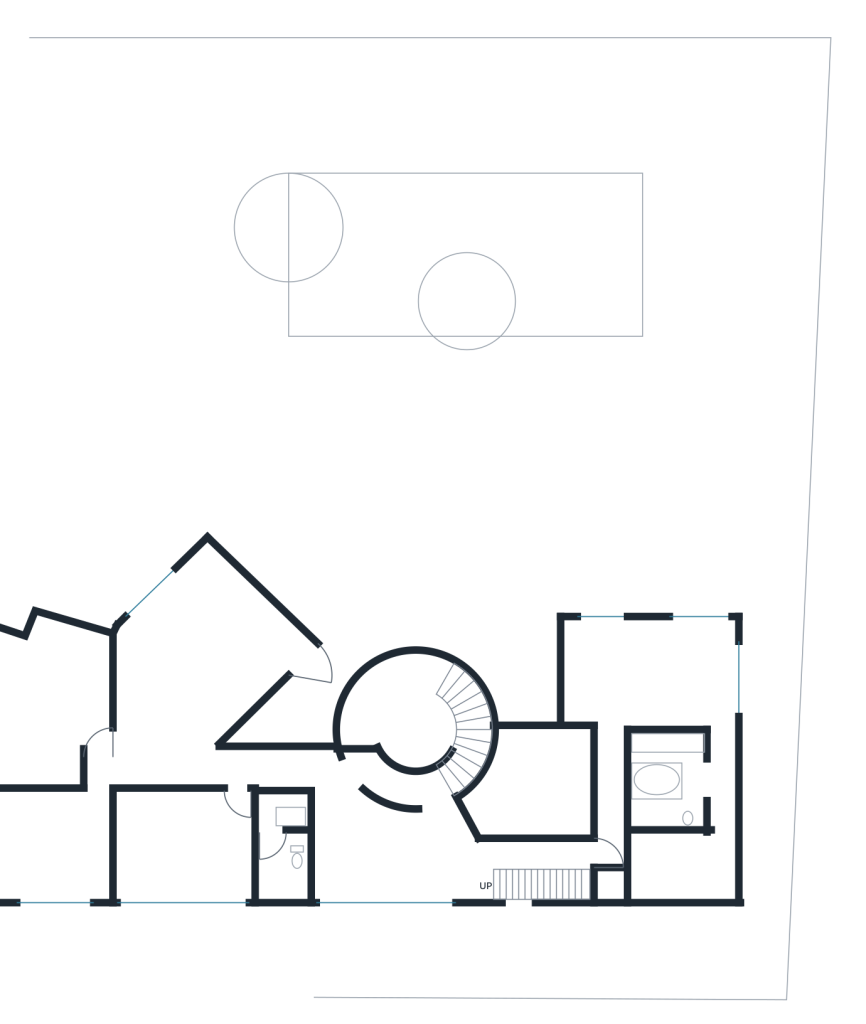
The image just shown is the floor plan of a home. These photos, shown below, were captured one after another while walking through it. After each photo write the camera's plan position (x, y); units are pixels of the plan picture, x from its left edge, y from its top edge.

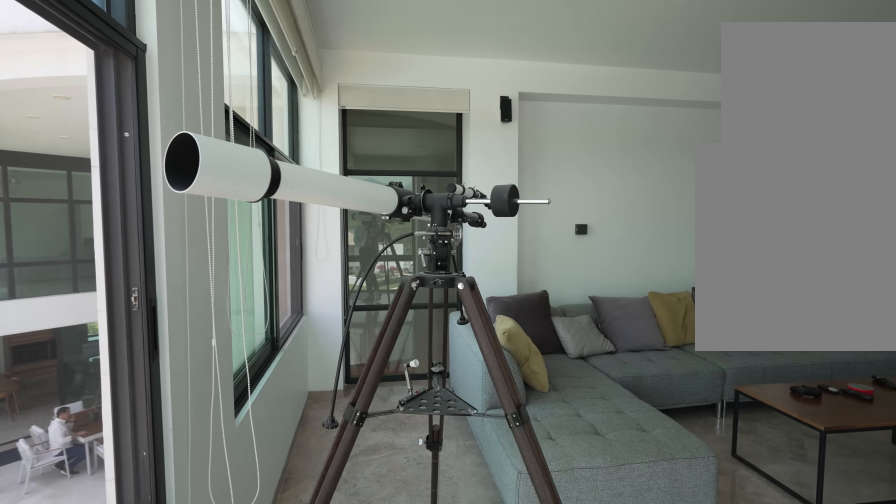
(202, 593)
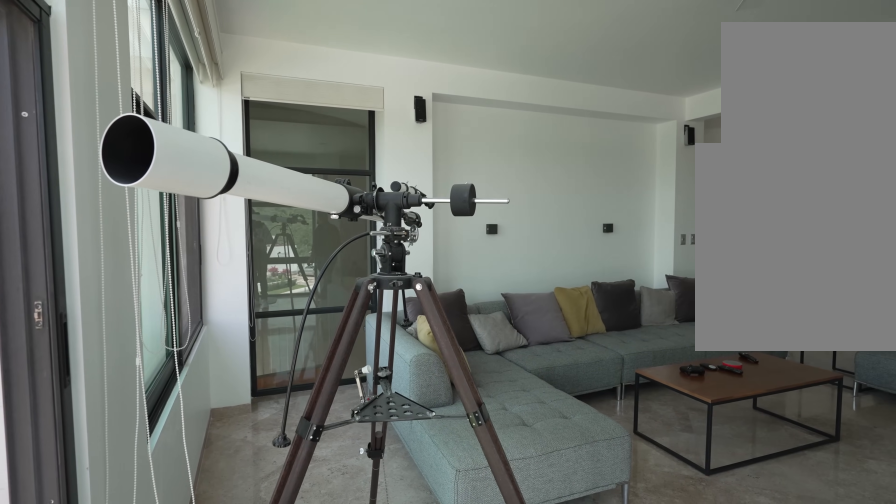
(208, 581)
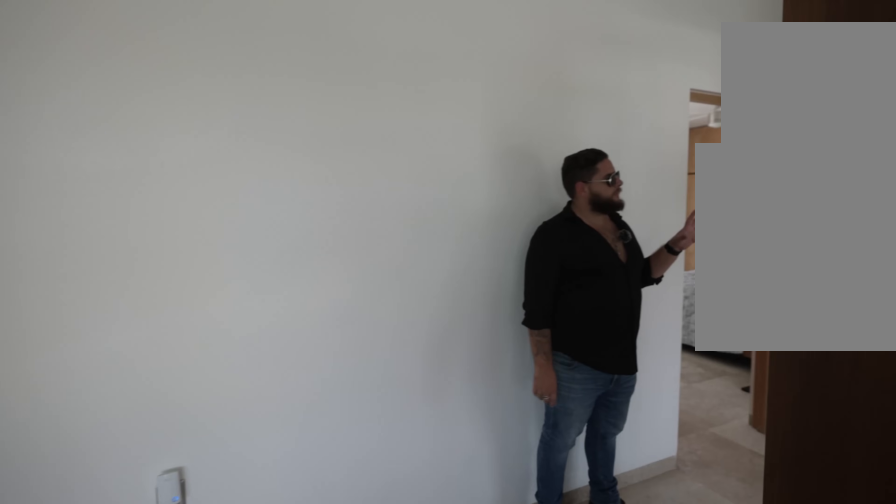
(152, 703)
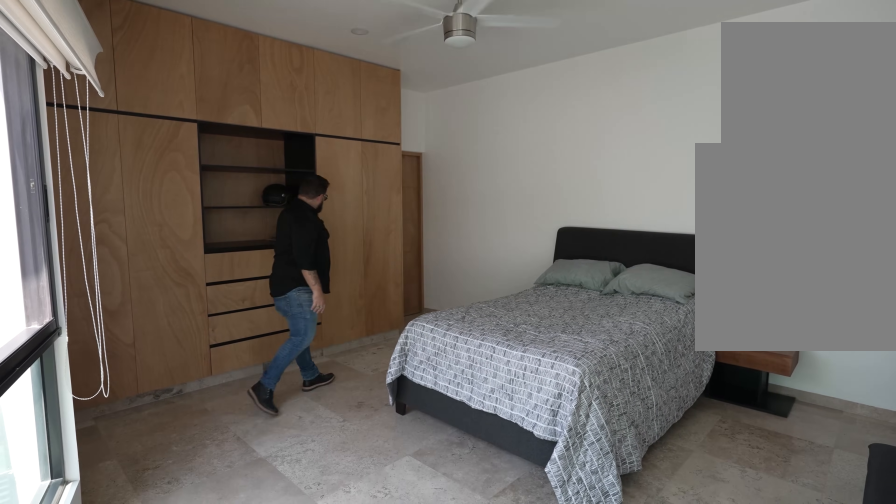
(60, 881)
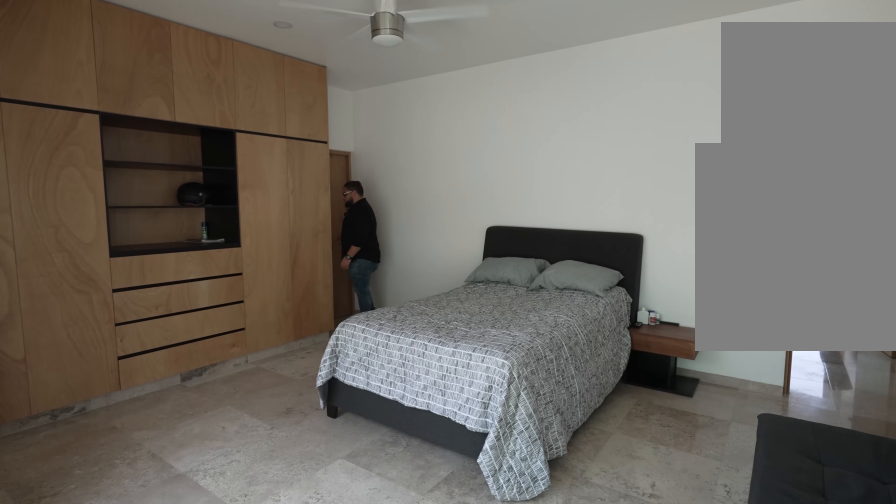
(20, 883)
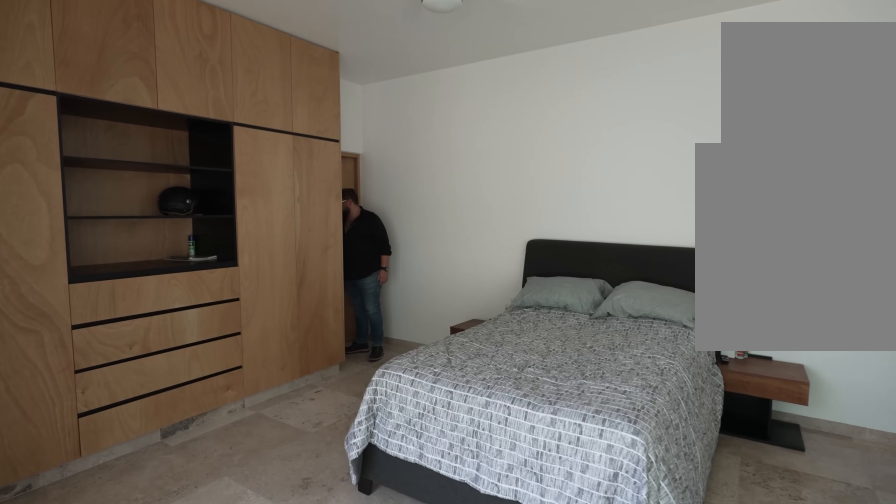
(12, 879)
